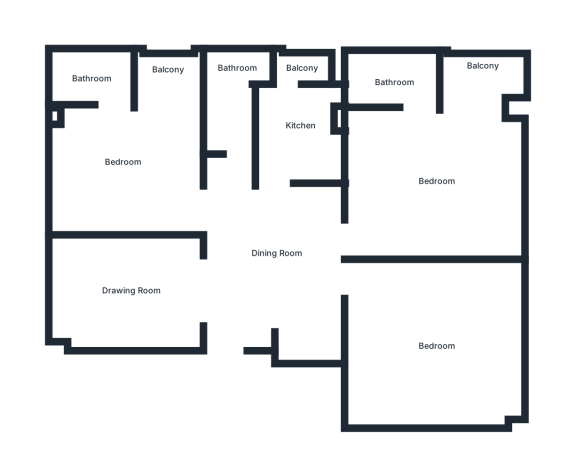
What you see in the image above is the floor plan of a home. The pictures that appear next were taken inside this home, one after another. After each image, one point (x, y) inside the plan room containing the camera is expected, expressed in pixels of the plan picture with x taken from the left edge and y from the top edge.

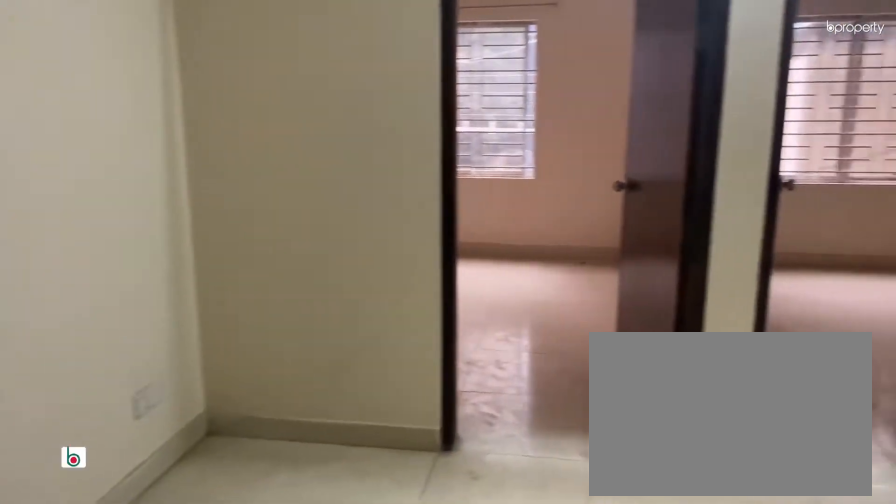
(266, 260)
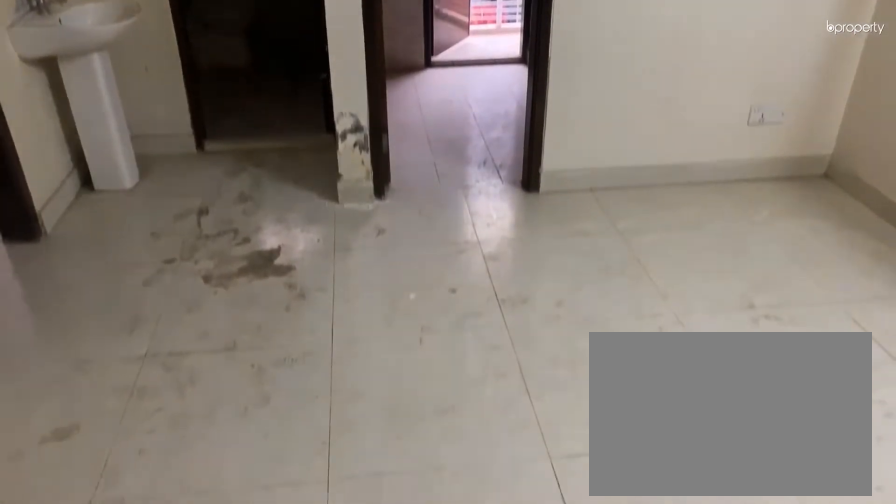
(266, 260)
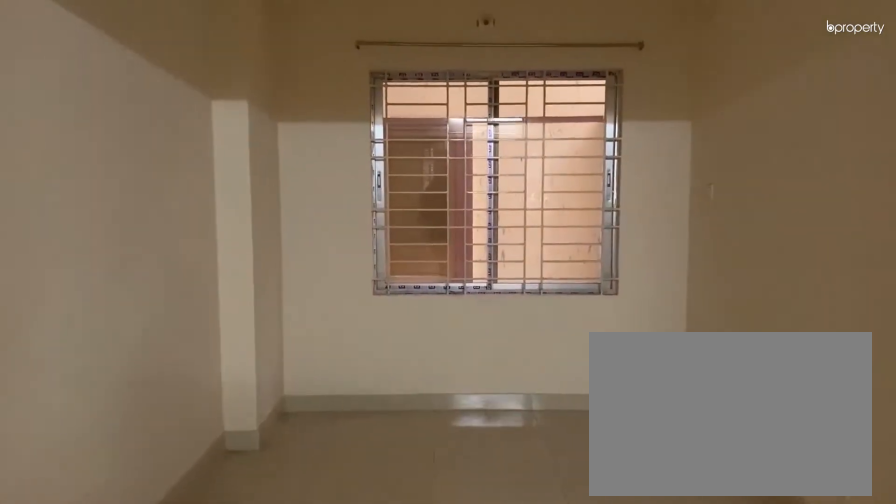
(131, 284)
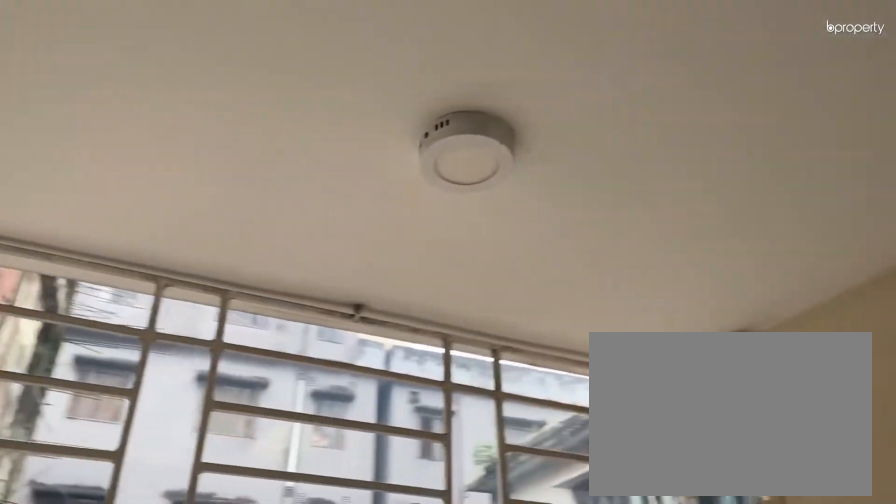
(168, 75)
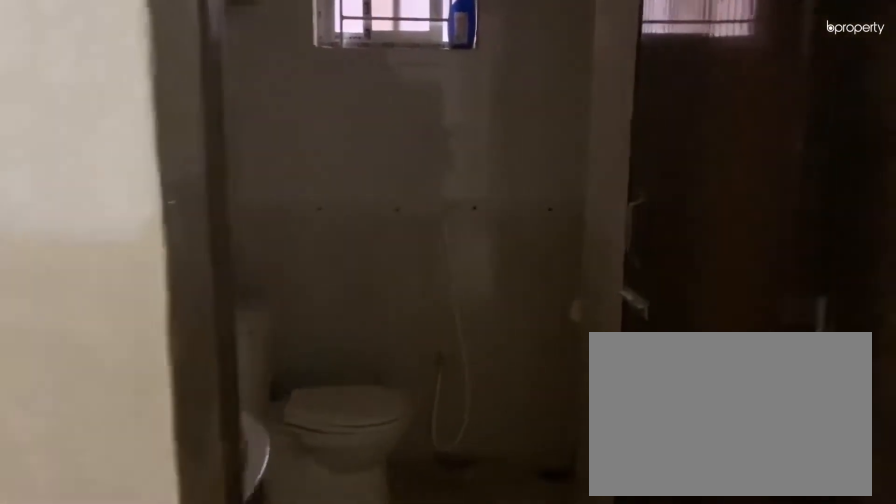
(233, 152)
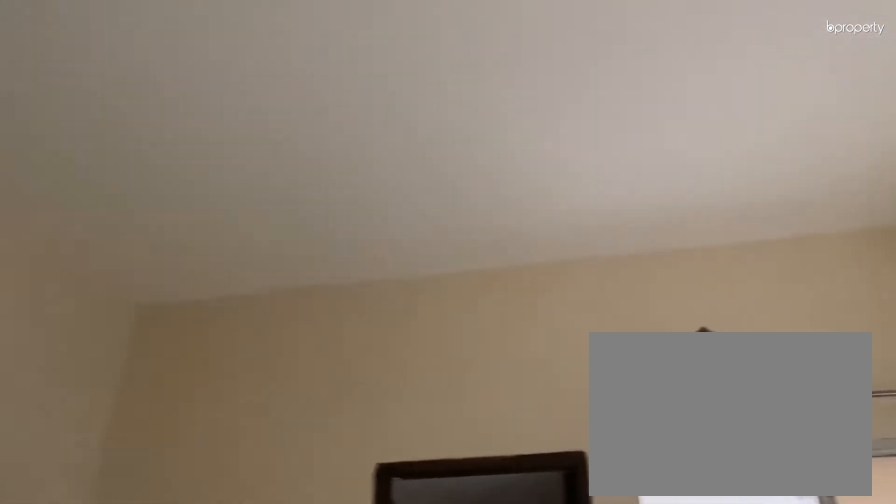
(429, 151)
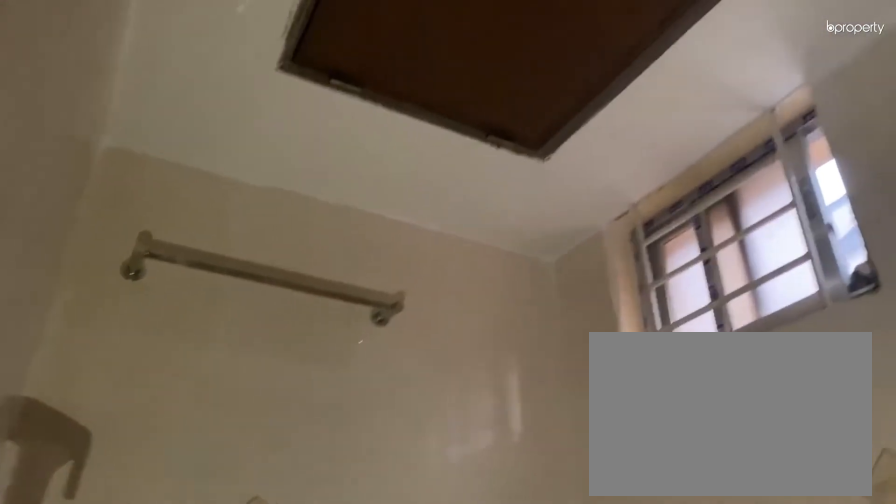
(395, 78)
